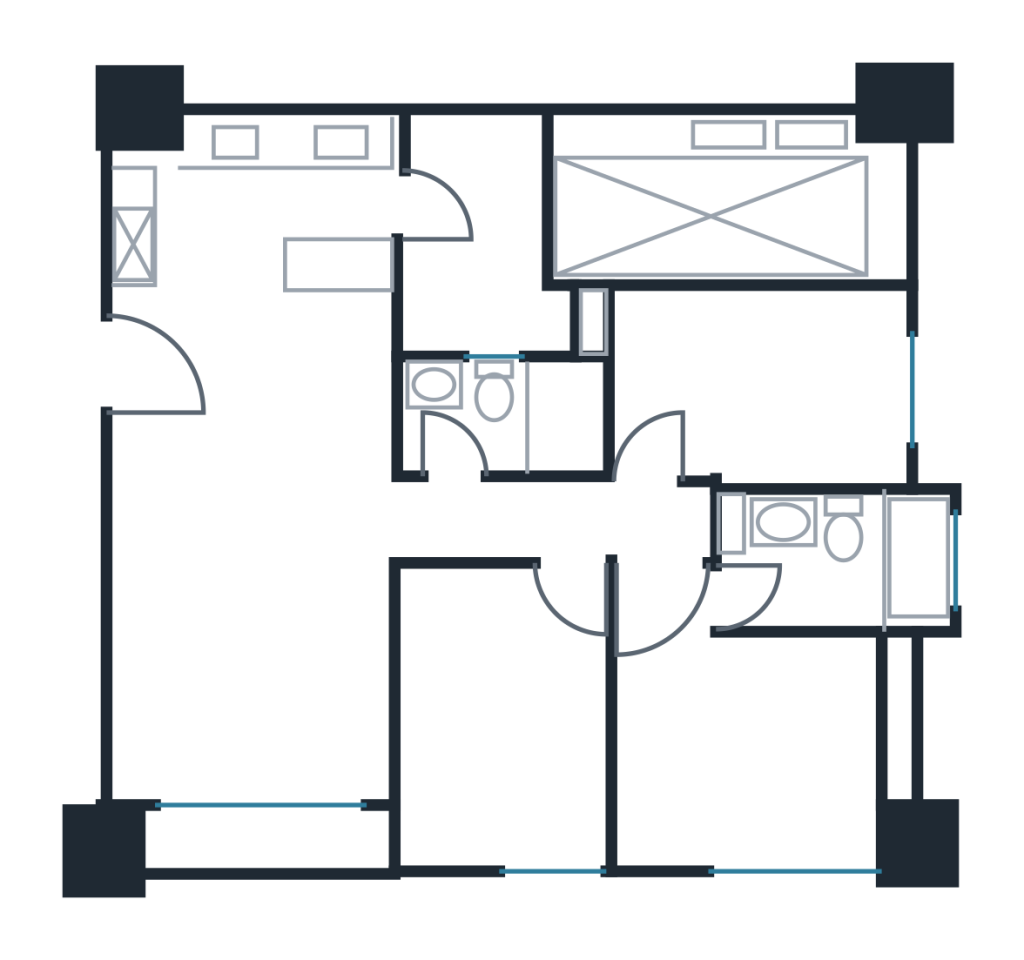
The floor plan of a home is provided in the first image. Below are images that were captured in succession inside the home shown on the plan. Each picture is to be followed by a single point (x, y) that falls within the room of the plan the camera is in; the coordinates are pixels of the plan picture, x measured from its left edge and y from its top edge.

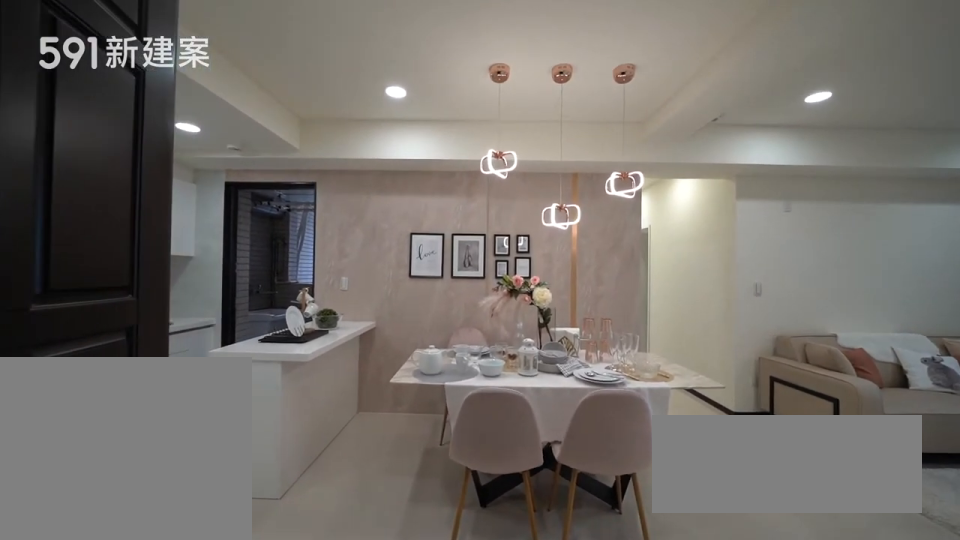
(290, 388)
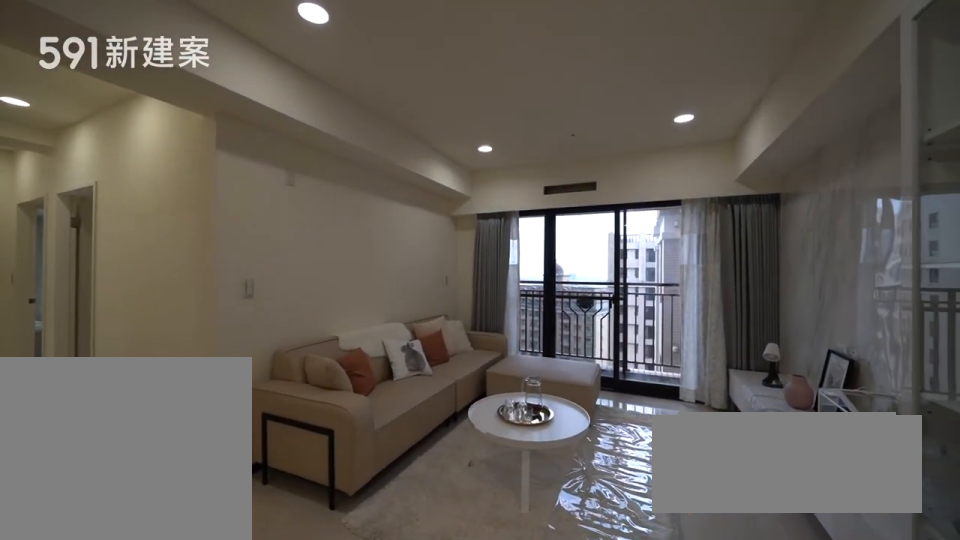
(253, 645)
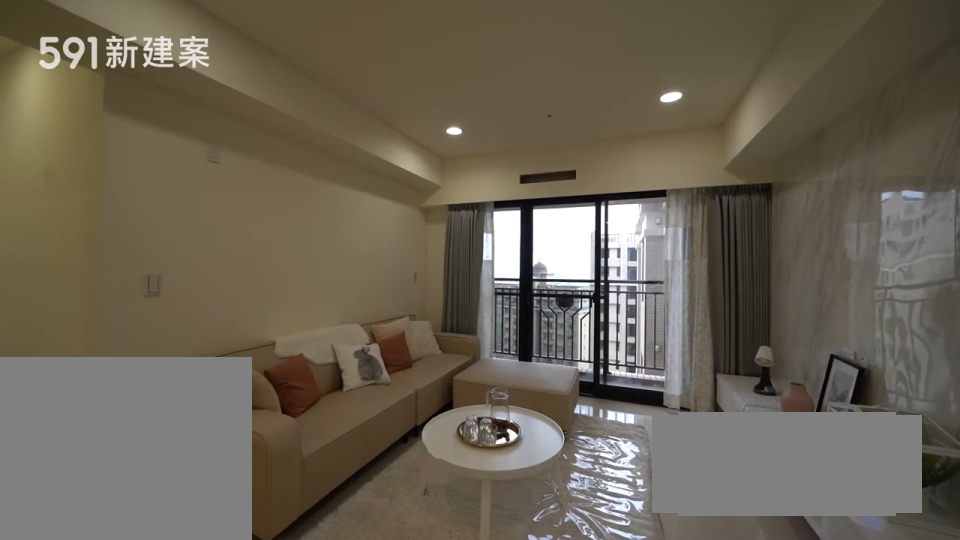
(253, 645)
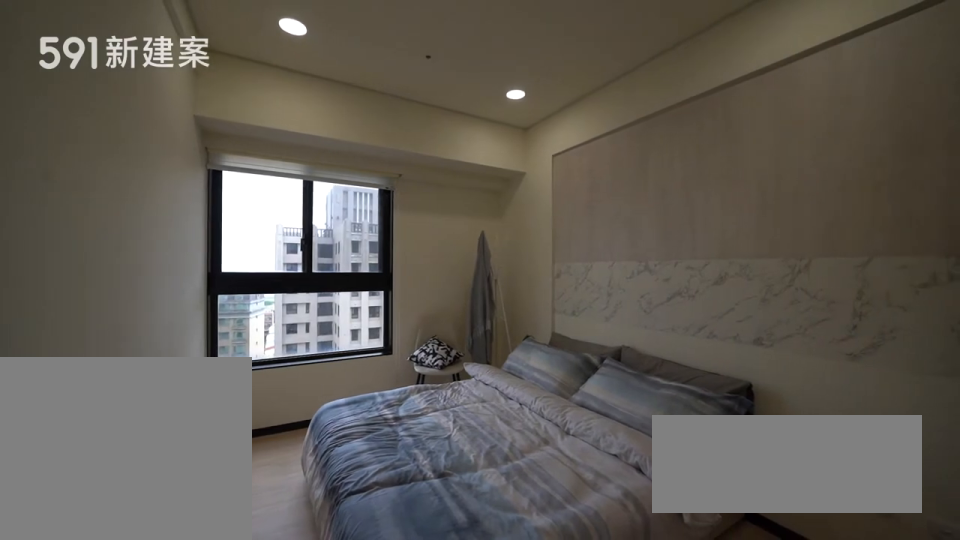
(503, 719)
